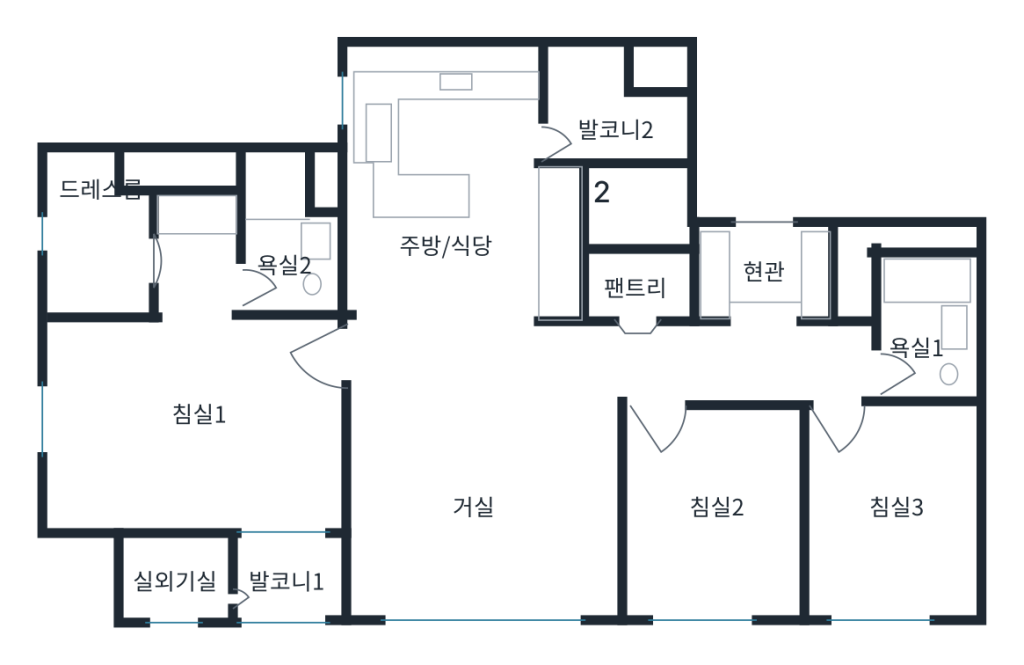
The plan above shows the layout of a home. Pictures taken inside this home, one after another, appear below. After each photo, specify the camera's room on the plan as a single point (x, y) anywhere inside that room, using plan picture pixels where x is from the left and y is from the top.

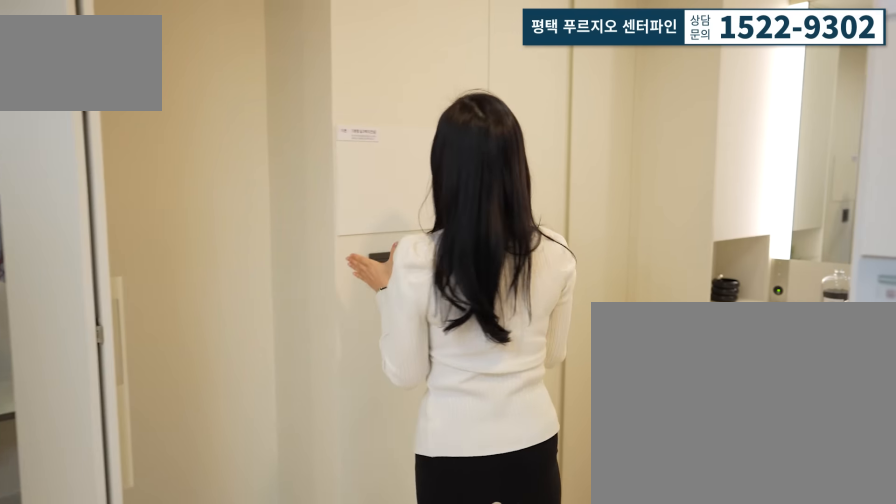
(123, 422)
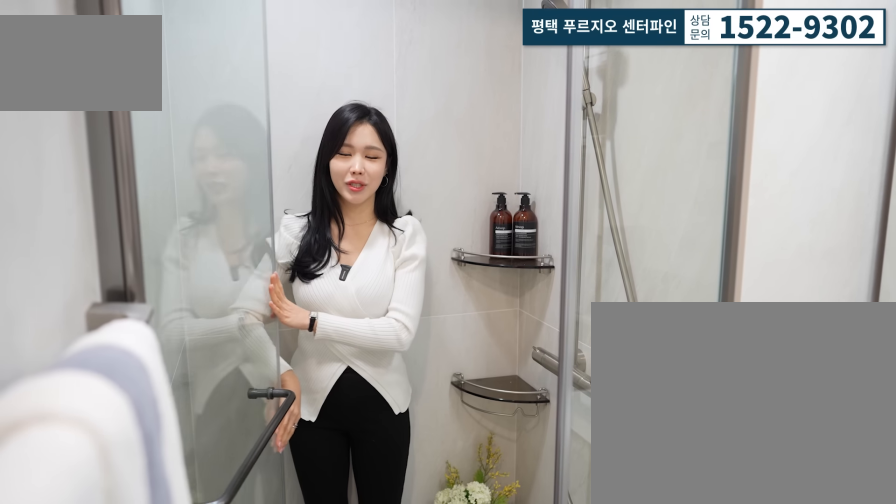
(281, 259)
